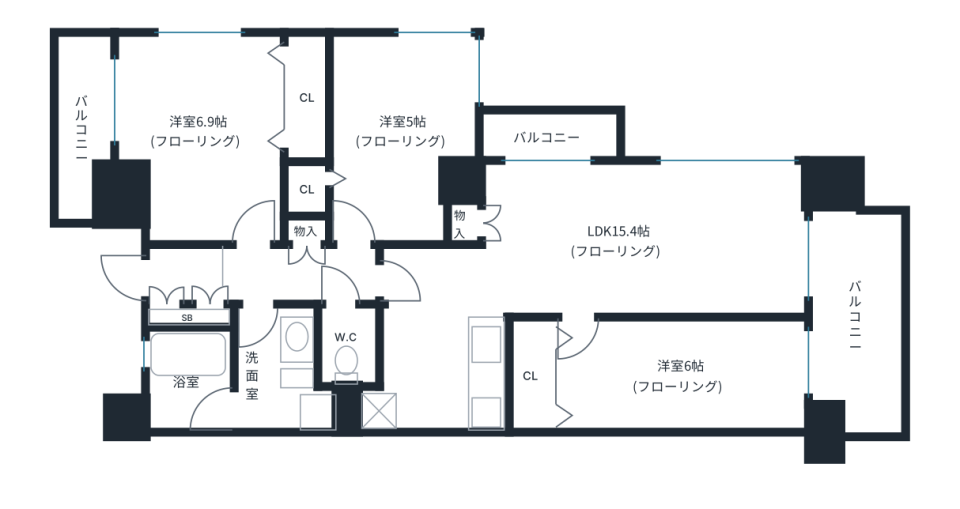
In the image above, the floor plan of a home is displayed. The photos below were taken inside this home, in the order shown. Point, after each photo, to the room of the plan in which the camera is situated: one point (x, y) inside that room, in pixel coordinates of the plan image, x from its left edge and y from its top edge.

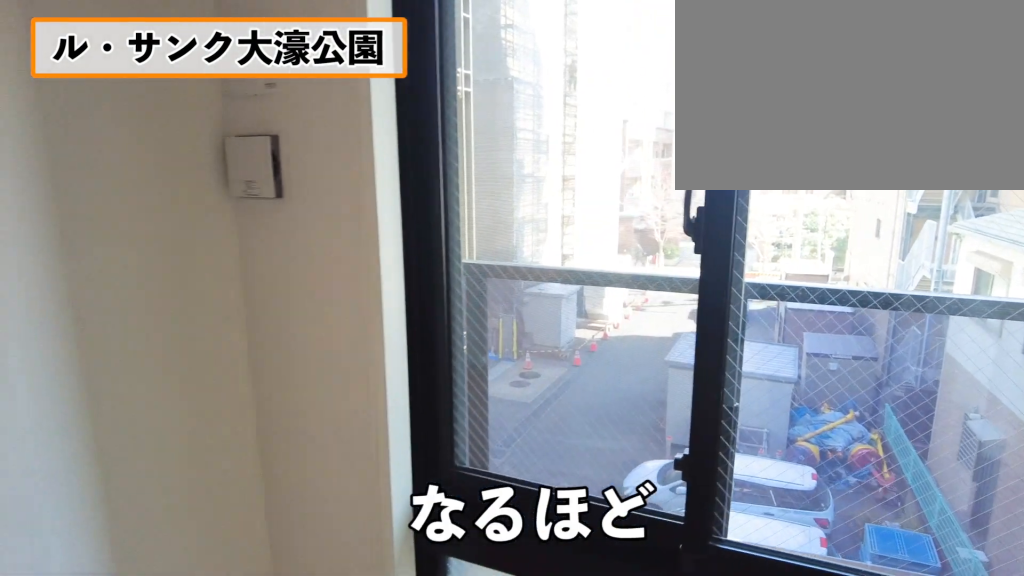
(199, 129)
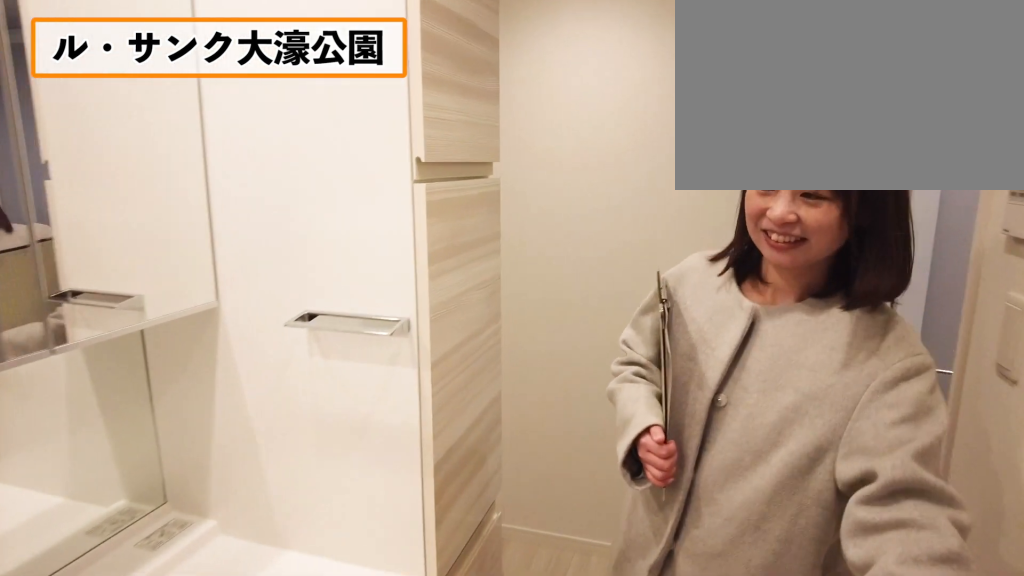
(267, 353)
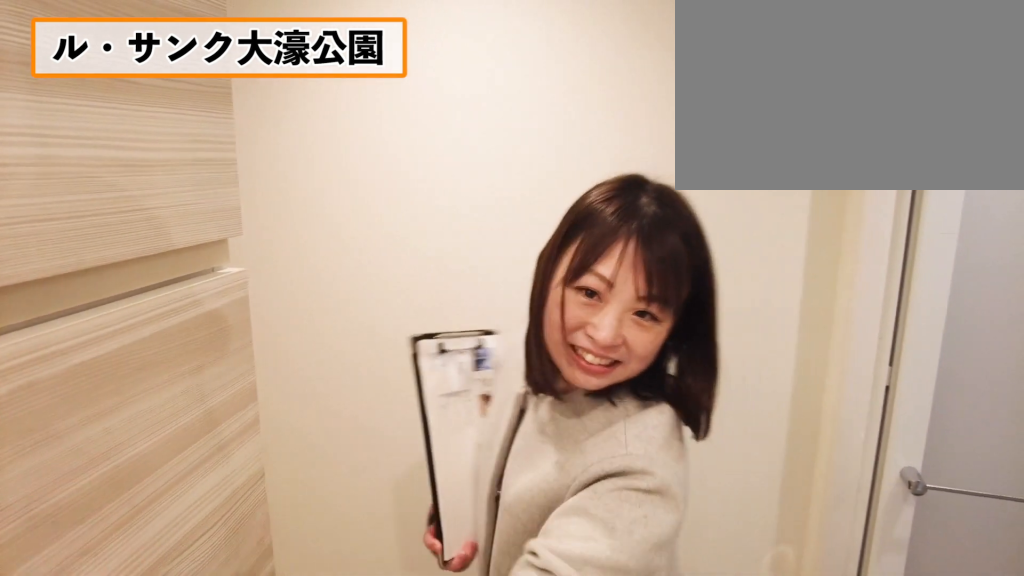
(266, 353)
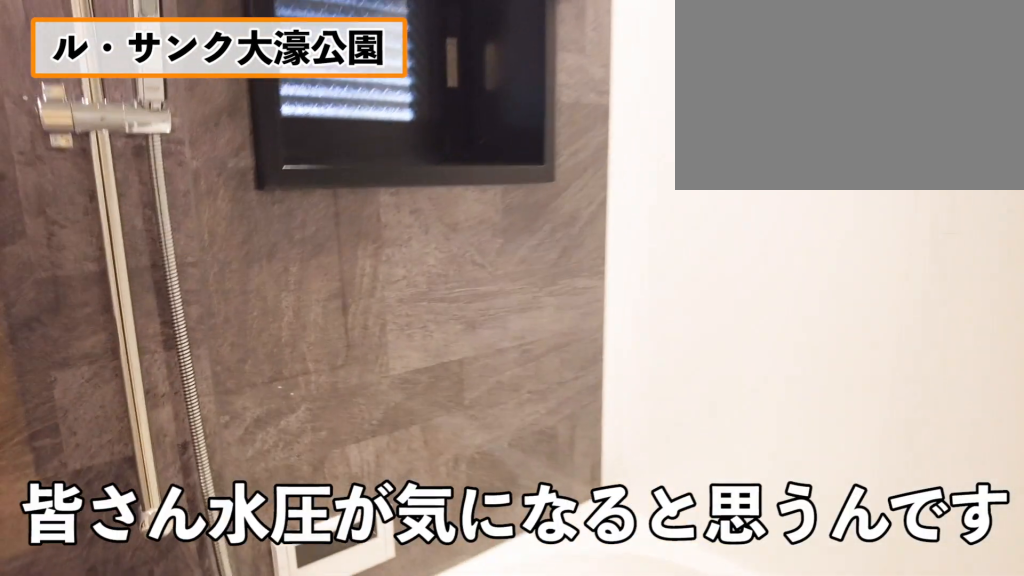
(204, 386)
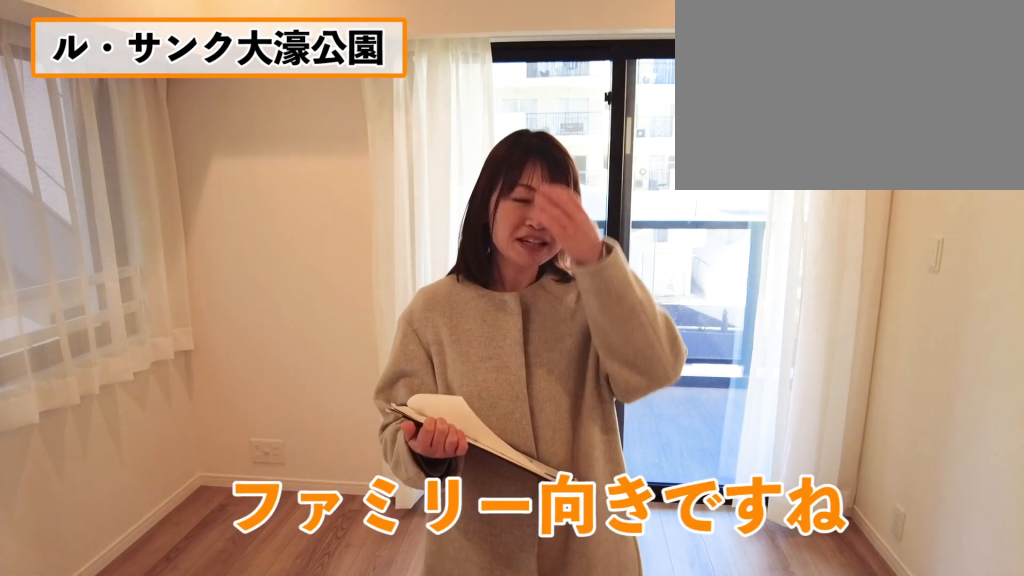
(631, 246)
